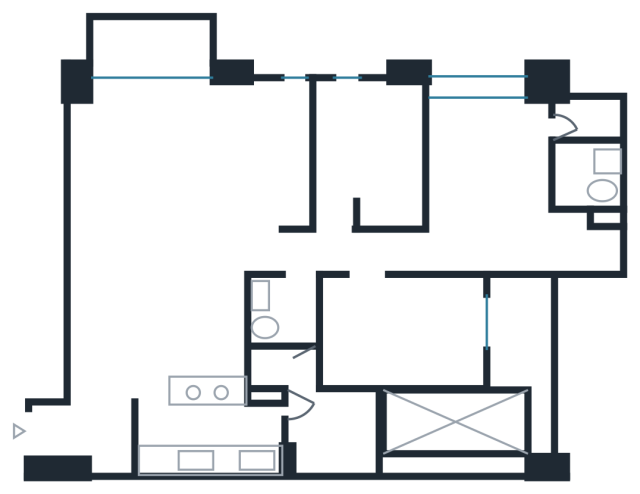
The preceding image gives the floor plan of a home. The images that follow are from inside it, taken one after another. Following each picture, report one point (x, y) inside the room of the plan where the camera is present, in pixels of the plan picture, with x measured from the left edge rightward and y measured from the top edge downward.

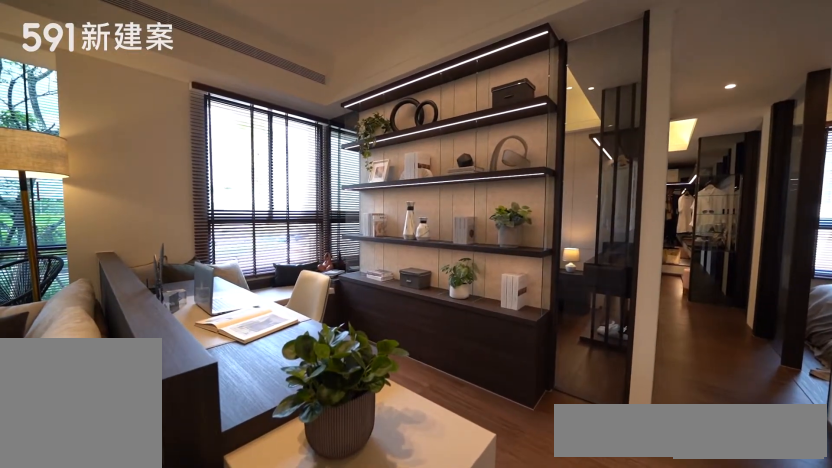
(267, 152)
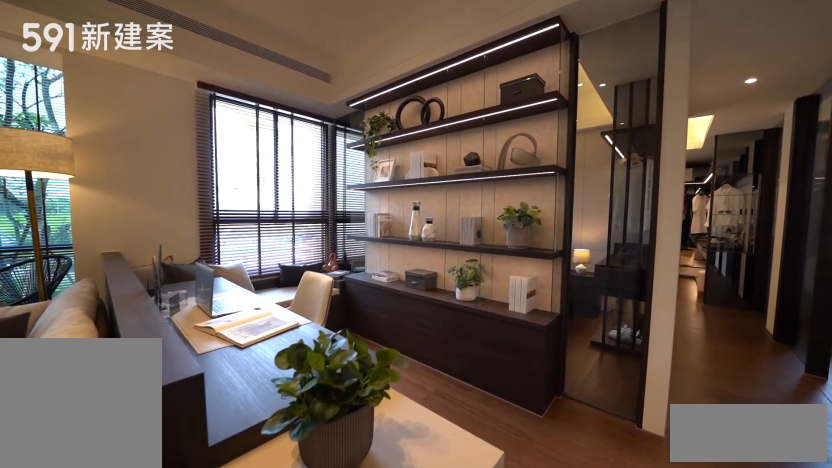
(267, 152)
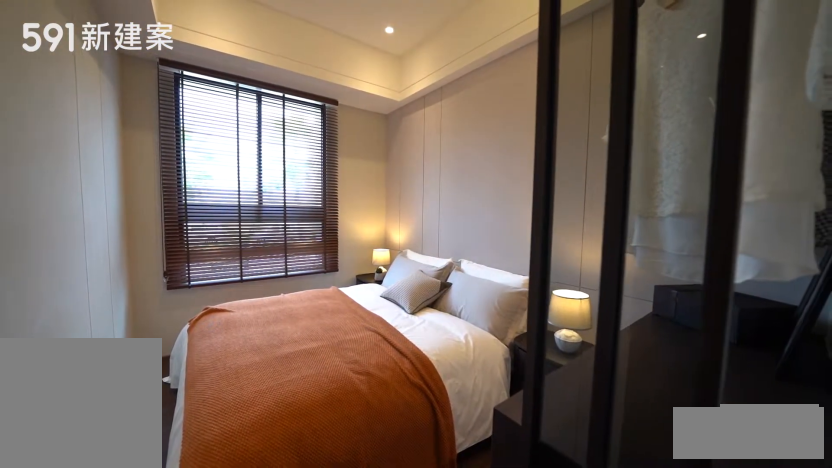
(370, 150)
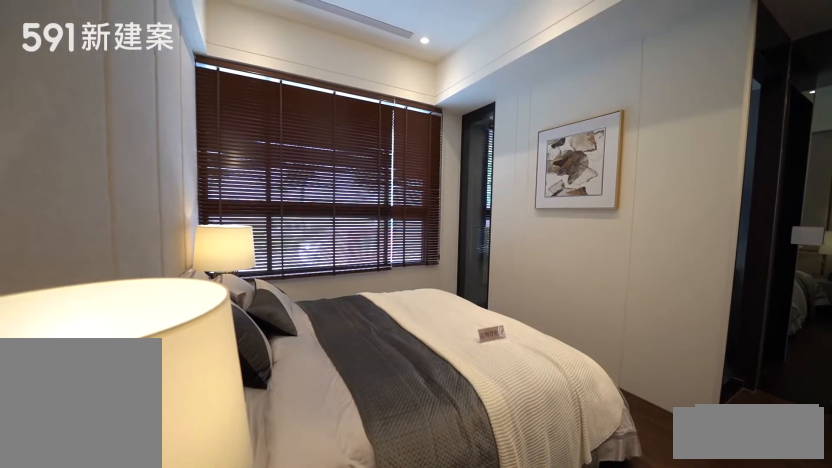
(506, 196)
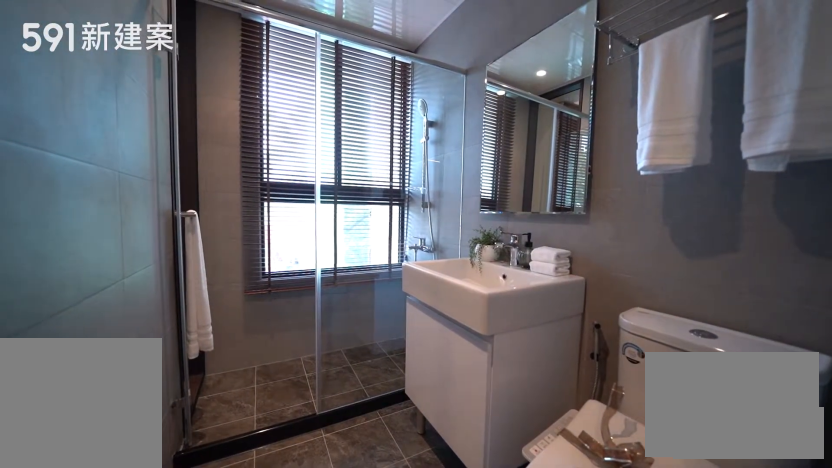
(589, 149)
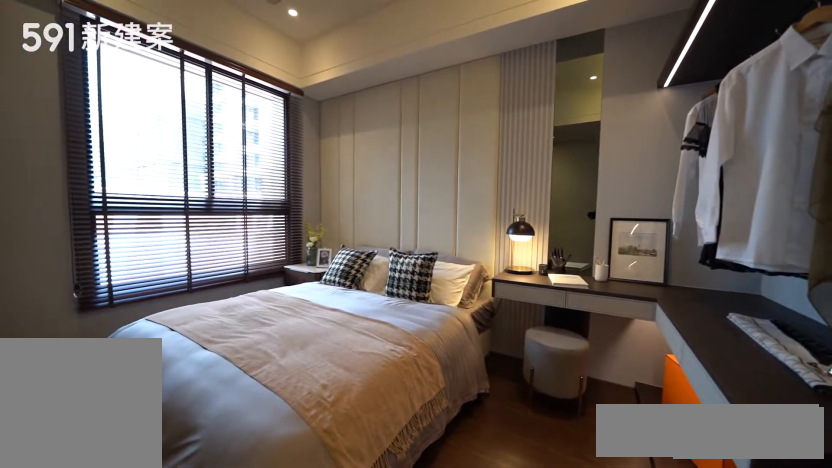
(401, 331)
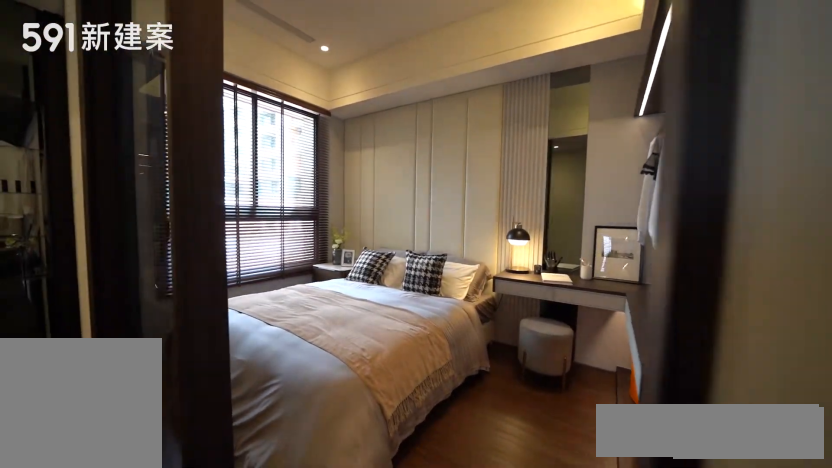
(401, 331)
